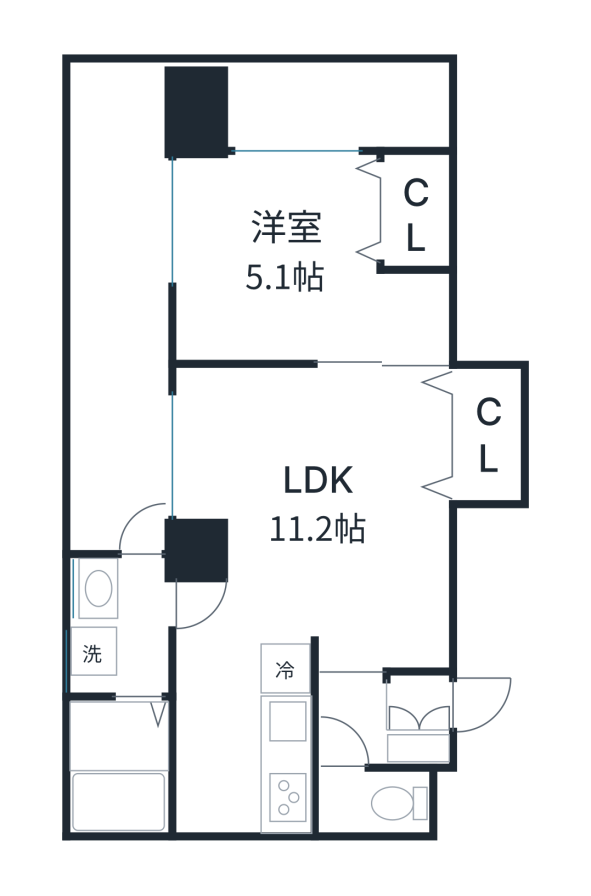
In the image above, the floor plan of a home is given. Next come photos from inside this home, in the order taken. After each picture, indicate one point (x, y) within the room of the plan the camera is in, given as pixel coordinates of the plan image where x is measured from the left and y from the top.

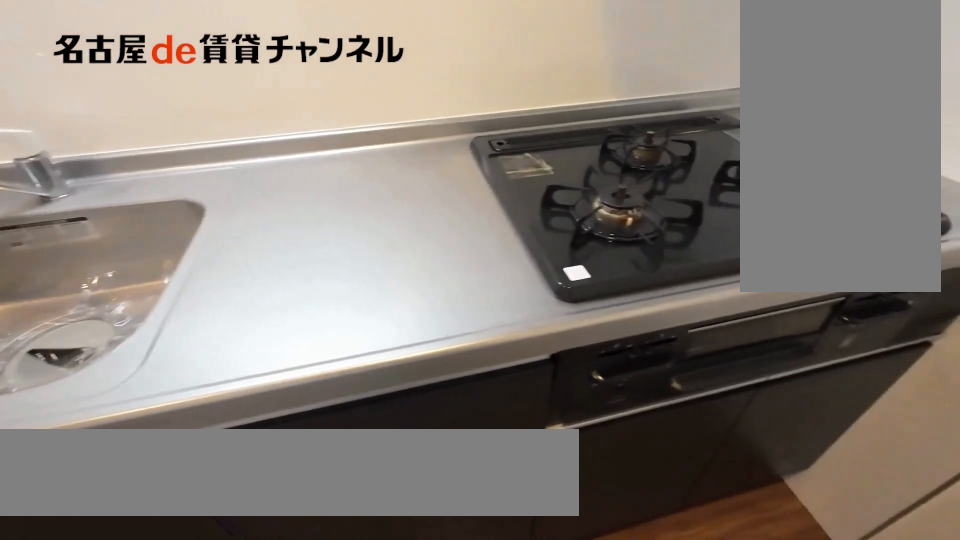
(288, 733)
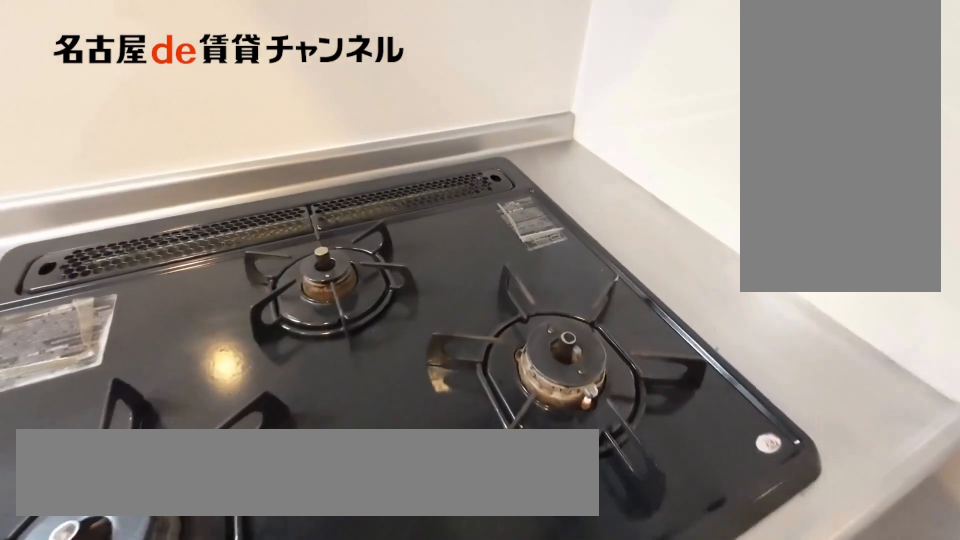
(288, 733)
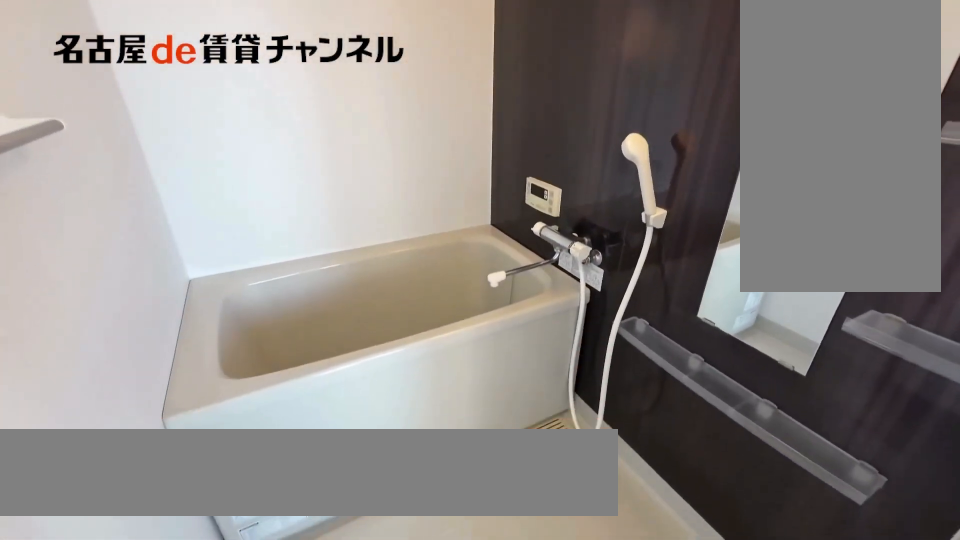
(123, 763)
